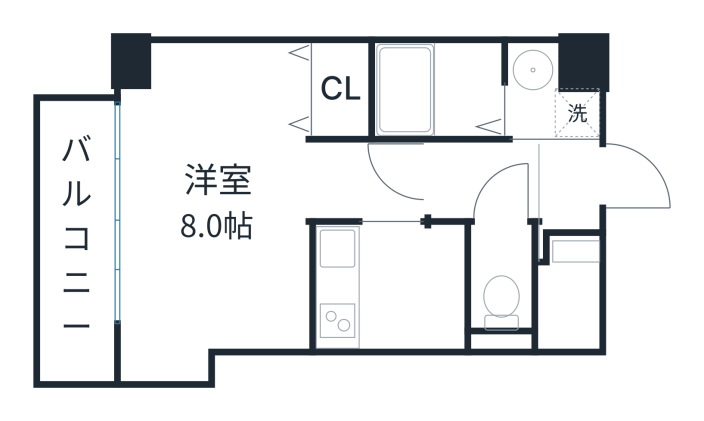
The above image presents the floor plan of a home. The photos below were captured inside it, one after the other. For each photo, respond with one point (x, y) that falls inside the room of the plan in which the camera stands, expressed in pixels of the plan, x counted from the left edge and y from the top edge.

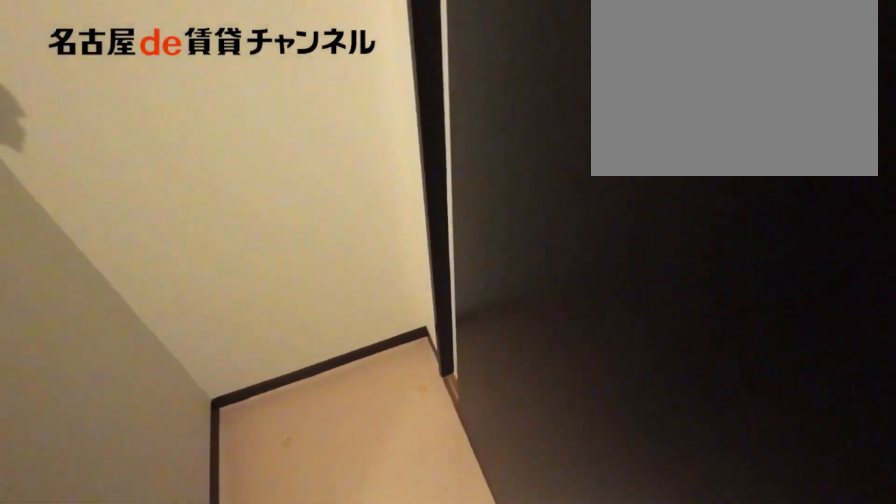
(547, 96)
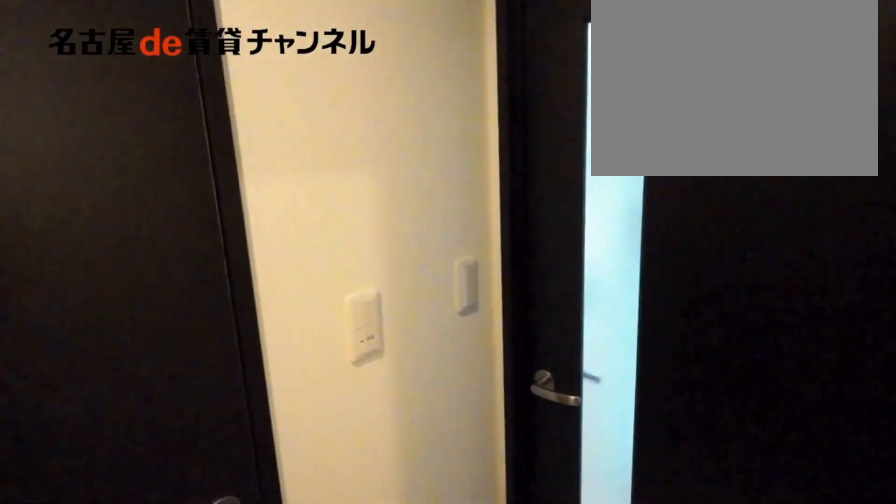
(484, 181)
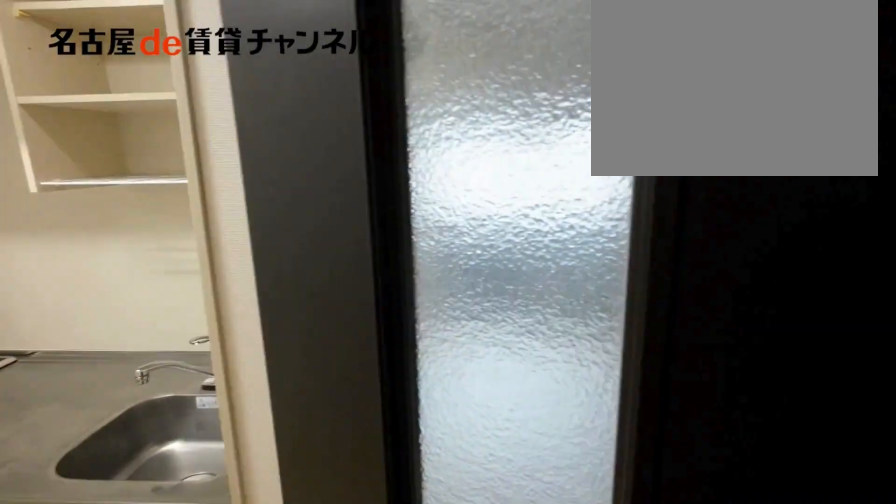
(389, 286)
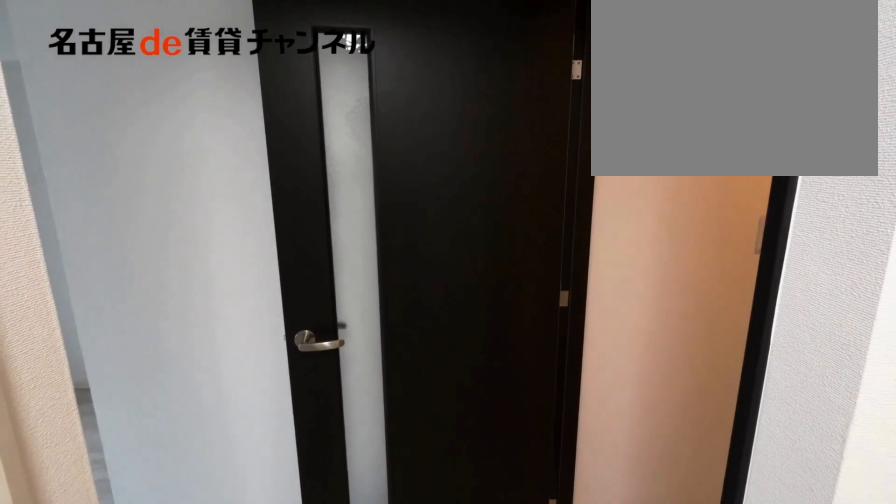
(389, 286)
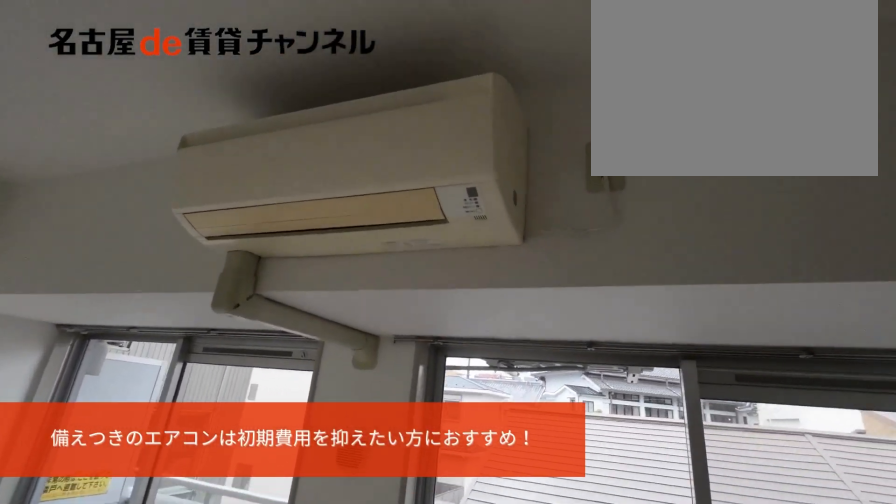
(233, 203)
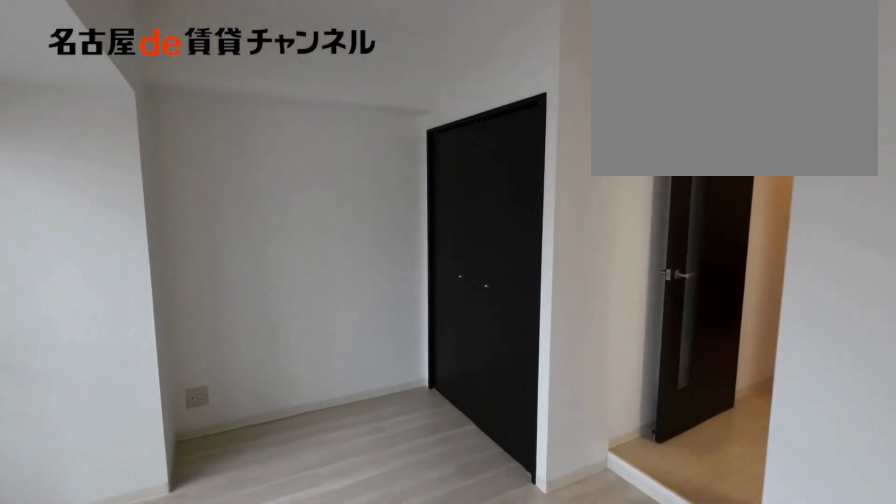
(233, 203)
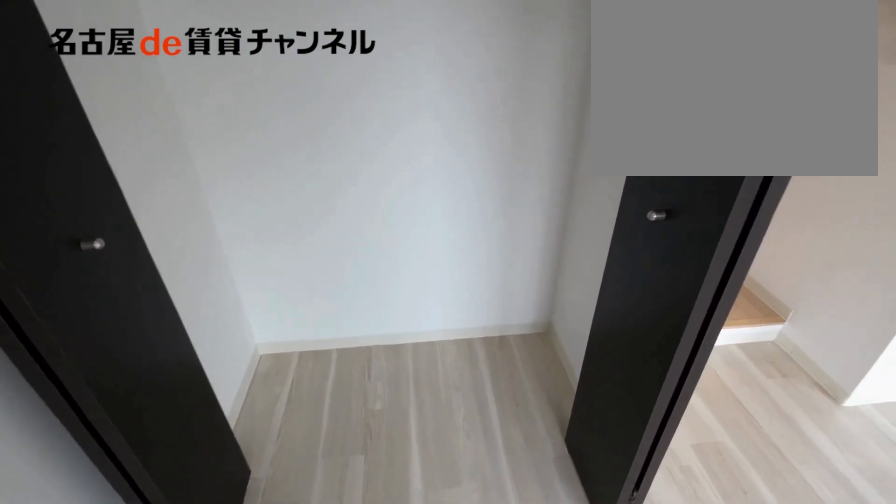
(340, 89)
